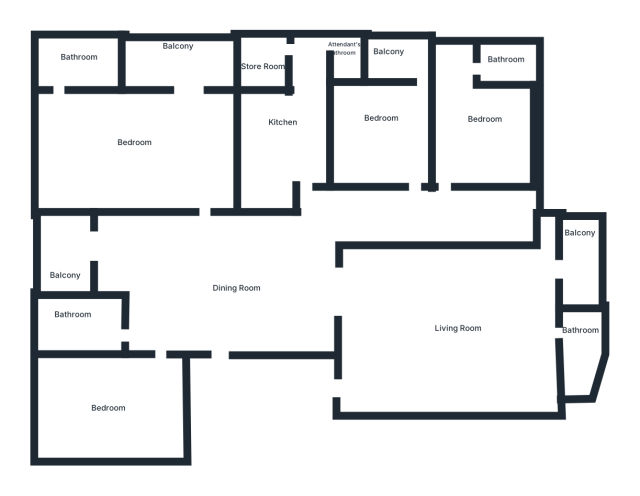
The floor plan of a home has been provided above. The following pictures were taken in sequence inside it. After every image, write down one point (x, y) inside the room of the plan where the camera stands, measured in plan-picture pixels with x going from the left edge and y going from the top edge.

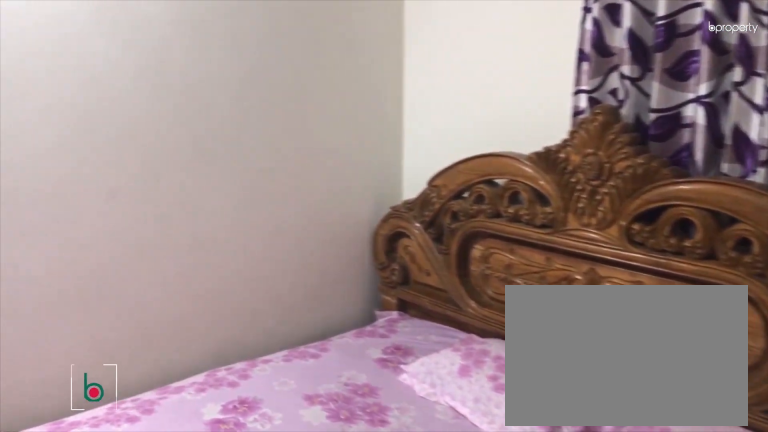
(378, 126)
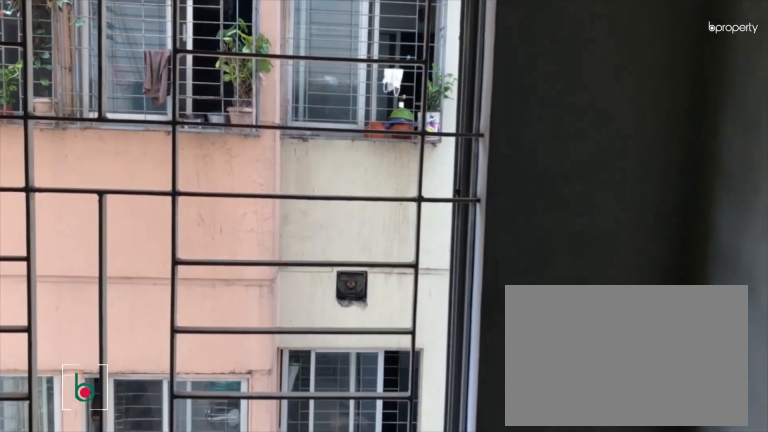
(401, 63)
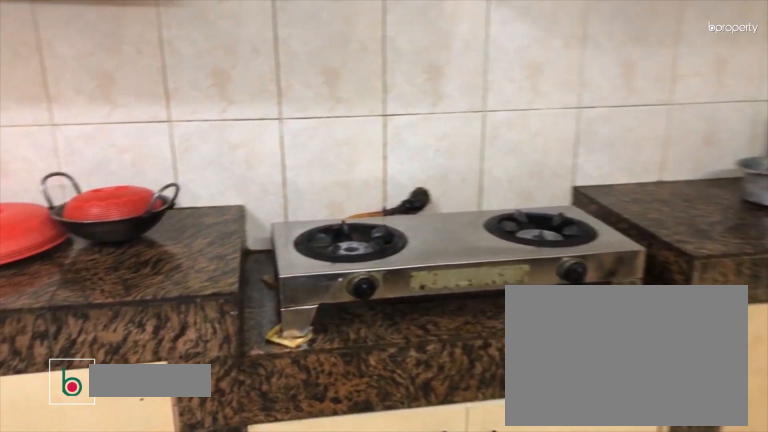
(284, 125)
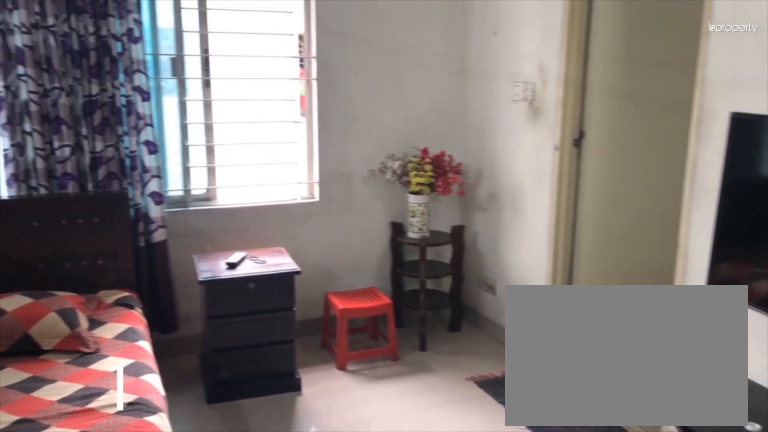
(130, 144)
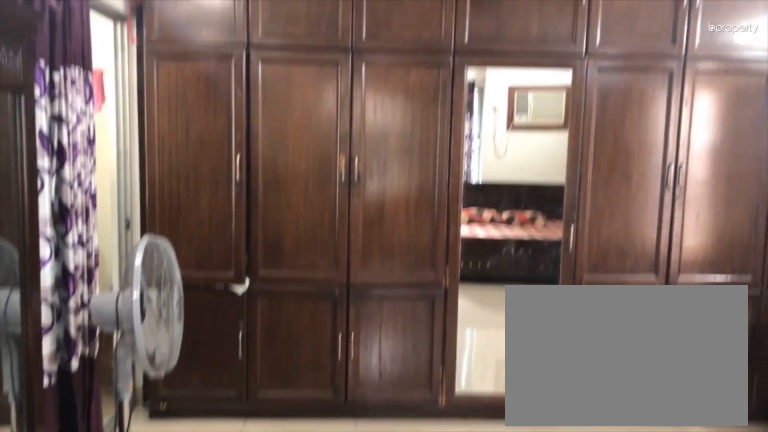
(130, 145)
